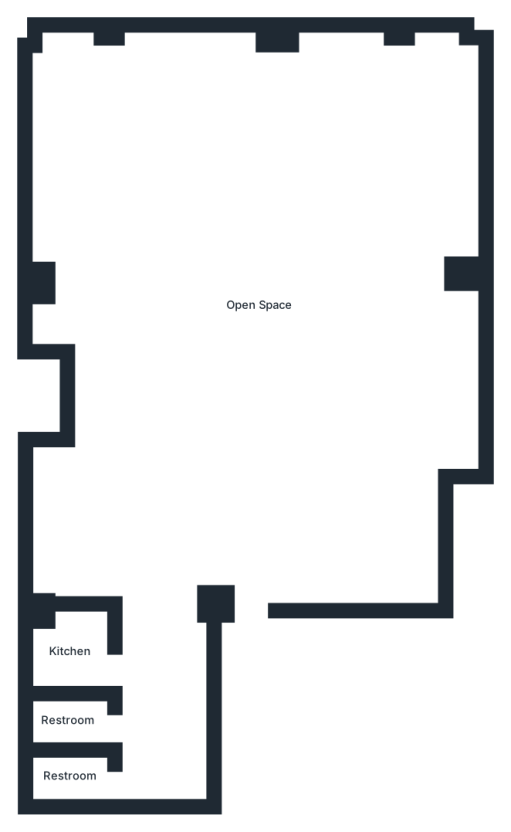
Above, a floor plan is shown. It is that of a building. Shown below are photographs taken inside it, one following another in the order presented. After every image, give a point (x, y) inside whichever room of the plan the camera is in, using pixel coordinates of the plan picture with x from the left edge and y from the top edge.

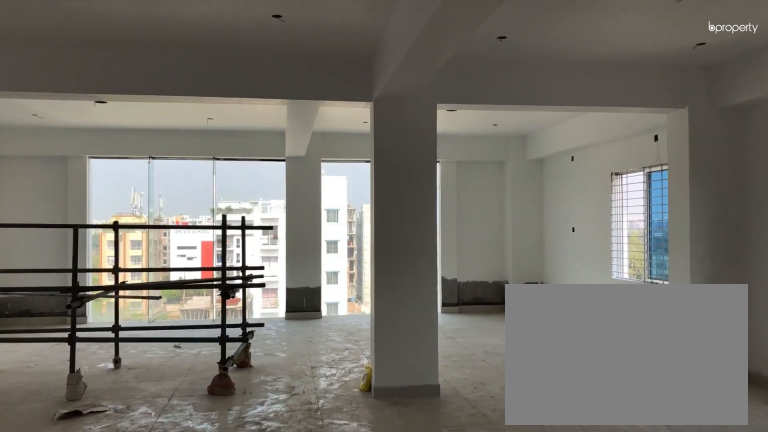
(252, 470)
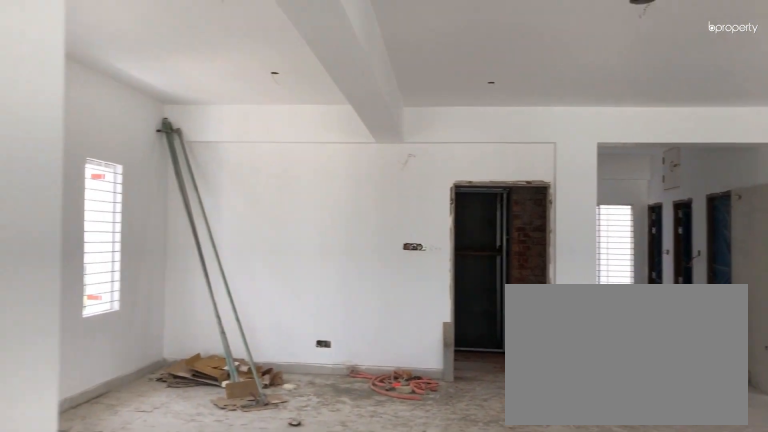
(258, 309)
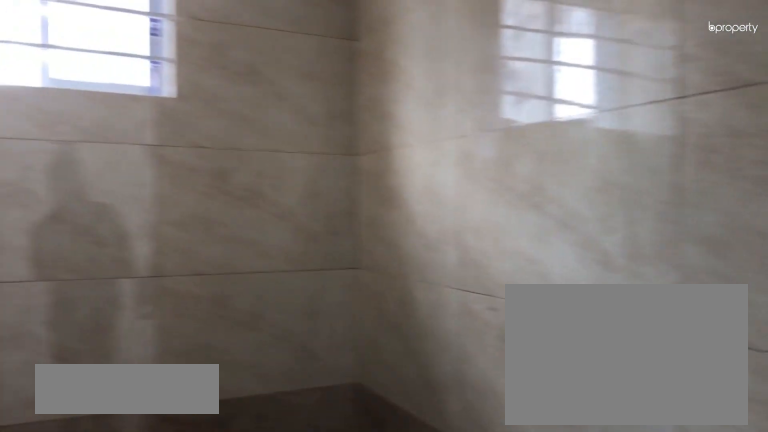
(69, 720)
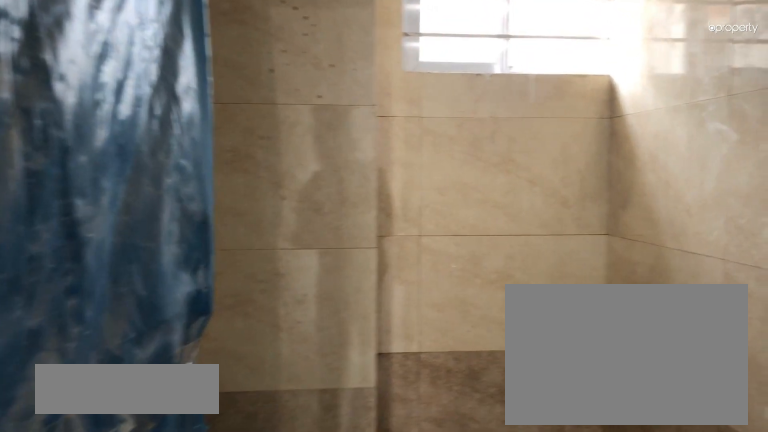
(68, 778)
